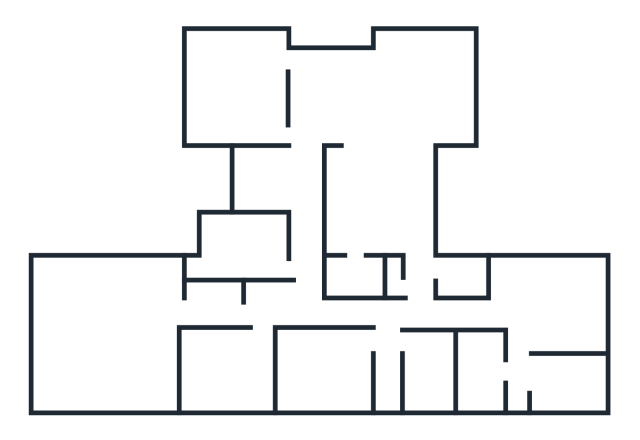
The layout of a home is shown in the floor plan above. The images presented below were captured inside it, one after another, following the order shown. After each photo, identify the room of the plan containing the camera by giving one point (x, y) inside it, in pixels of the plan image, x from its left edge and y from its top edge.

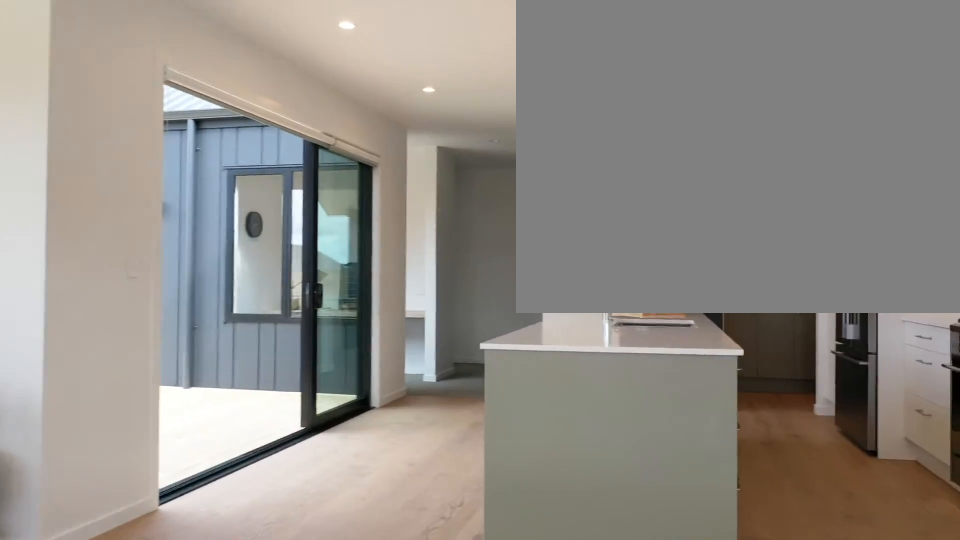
(380, 200)
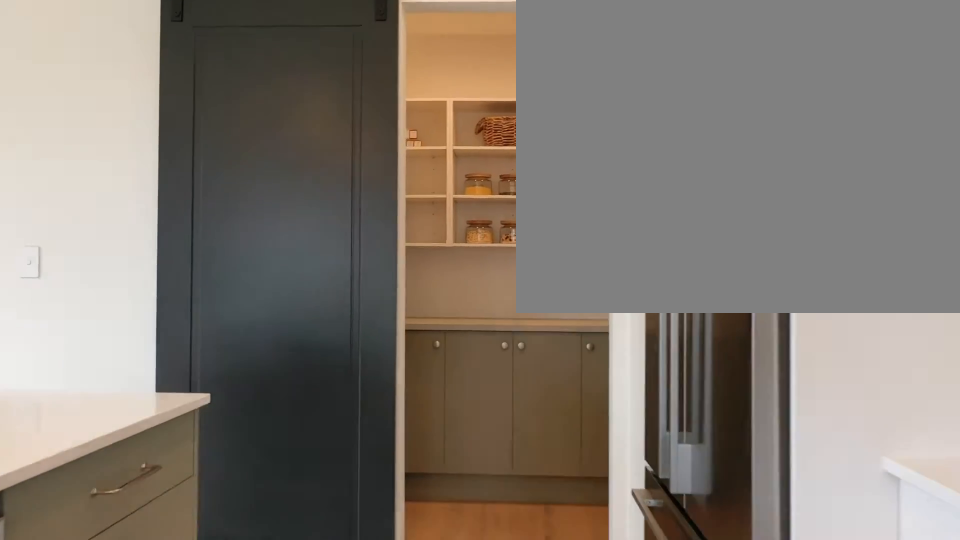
(380, 200)
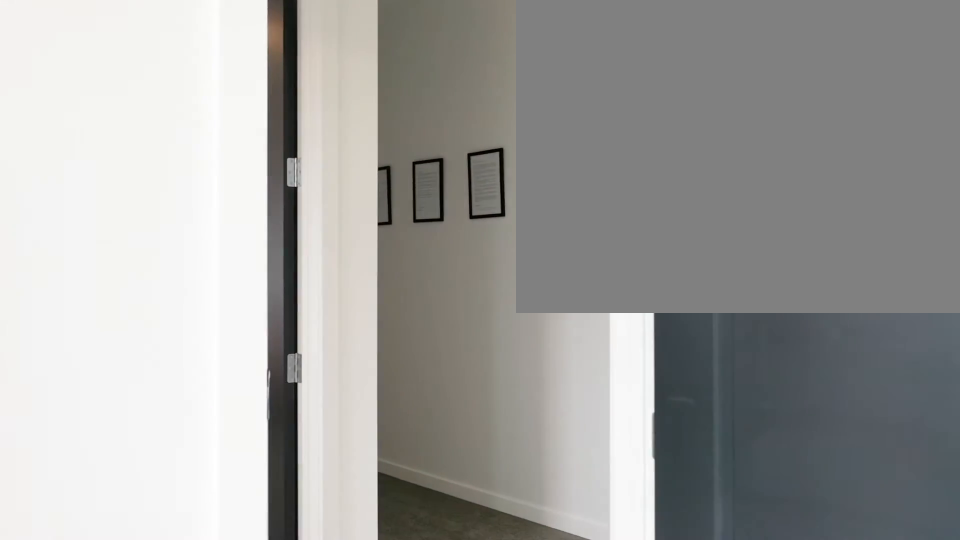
(429, 371)
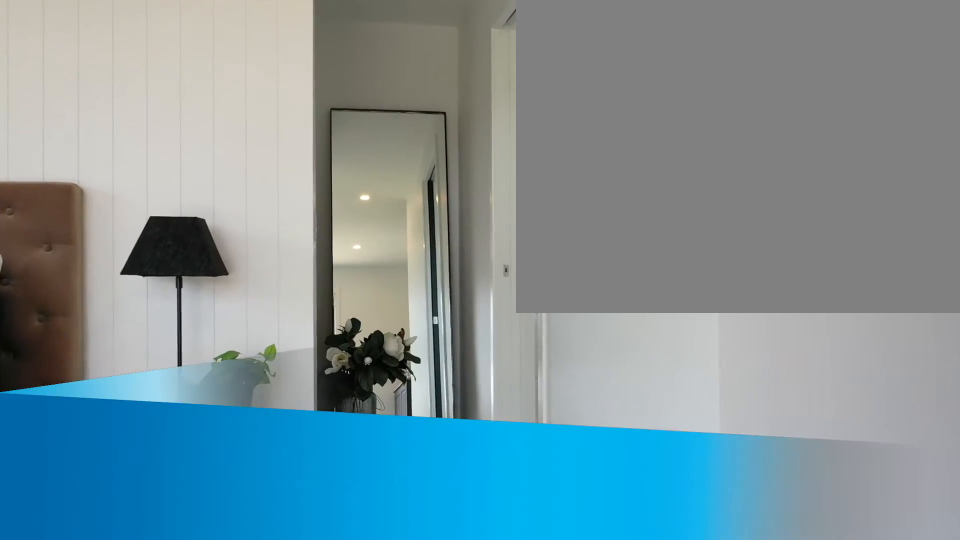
(548, 305)
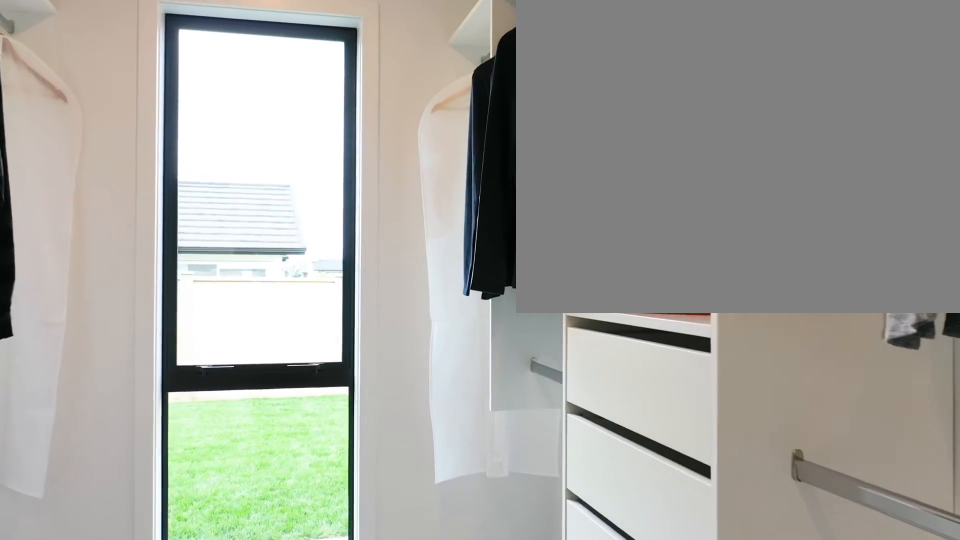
(567, 384)
